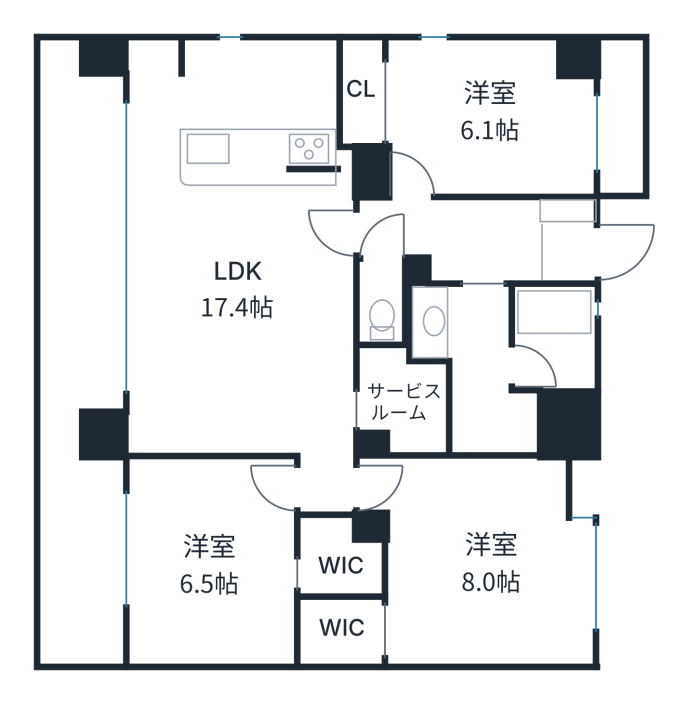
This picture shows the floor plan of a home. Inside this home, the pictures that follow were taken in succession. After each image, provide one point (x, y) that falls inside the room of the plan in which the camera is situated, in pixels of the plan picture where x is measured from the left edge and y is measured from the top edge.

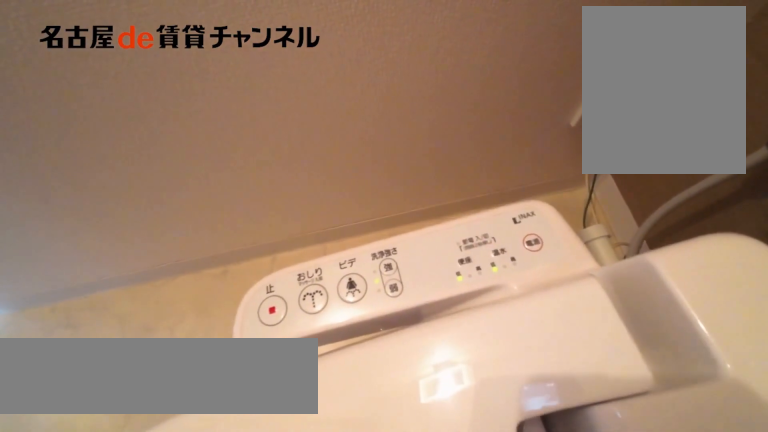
(381, 301)
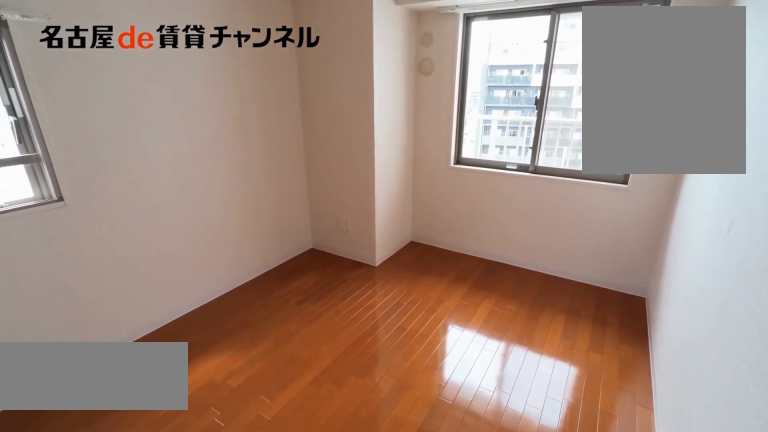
(467, 117)
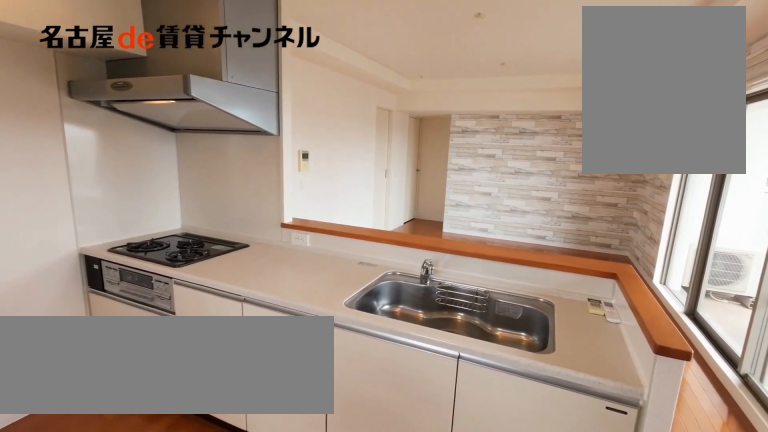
(237, 246)
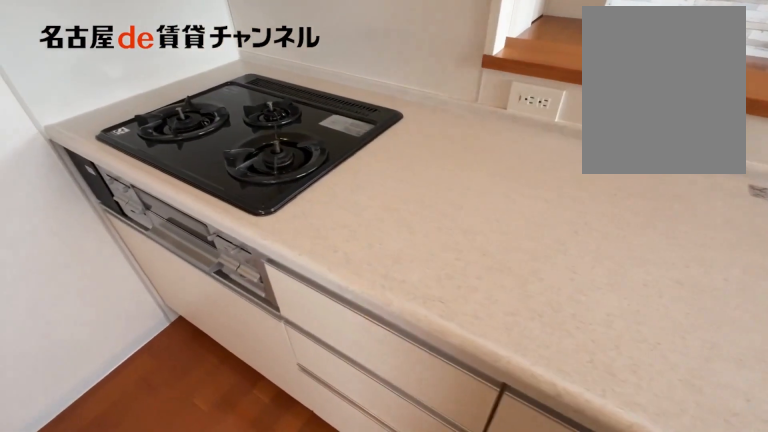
(237, 246)
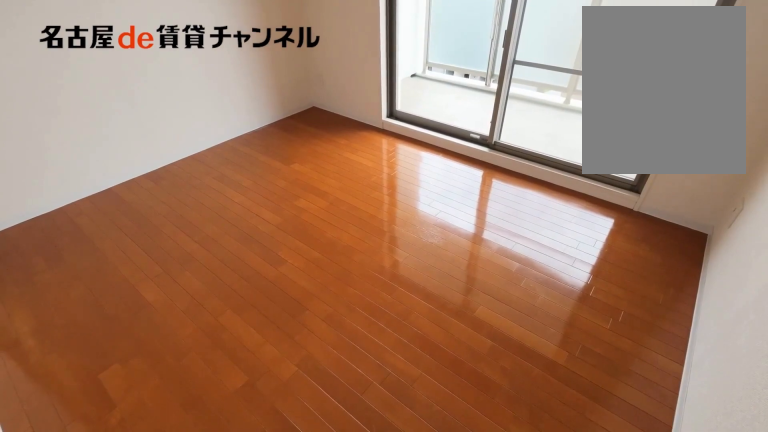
(234, 572)
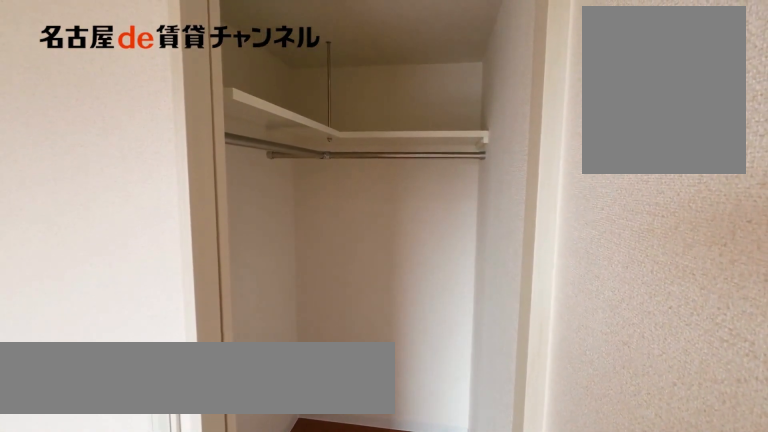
(234, 572)
